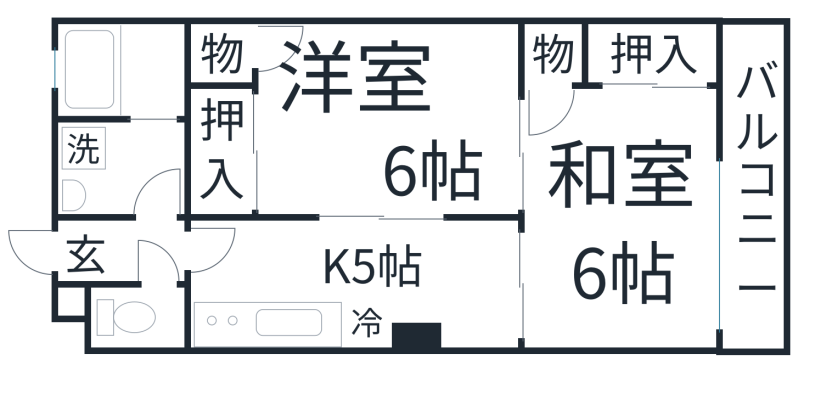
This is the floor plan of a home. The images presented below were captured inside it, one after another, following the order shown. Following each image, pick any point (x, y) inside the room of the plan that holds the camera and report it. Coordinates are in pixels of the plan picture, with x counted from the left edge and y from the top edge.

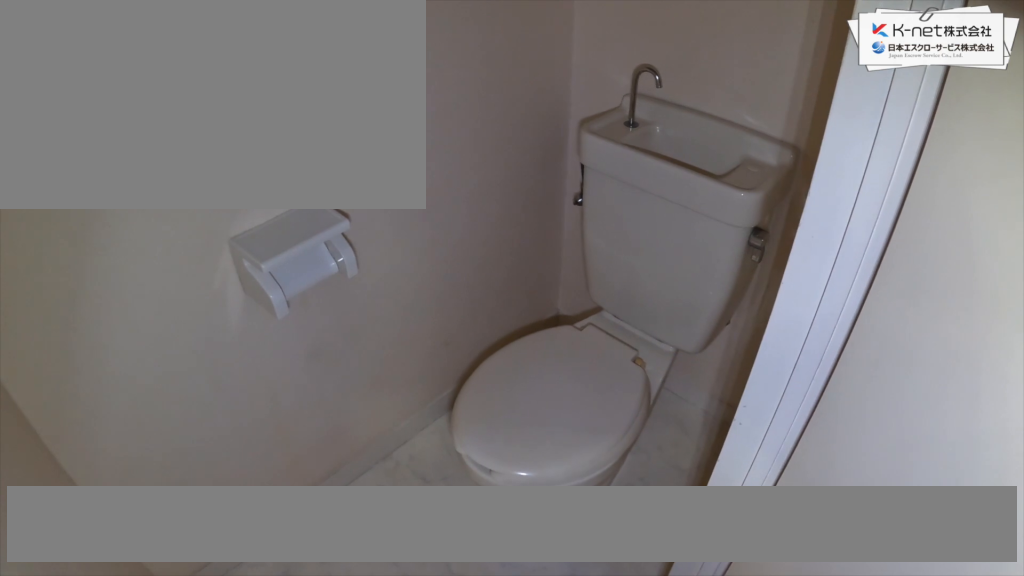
(138, 316)
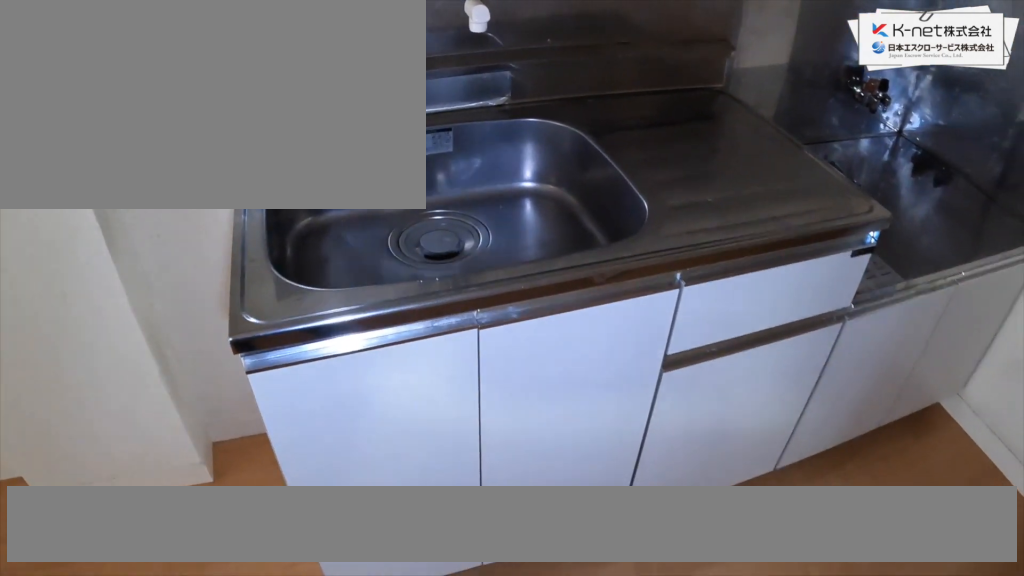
(353, 285)
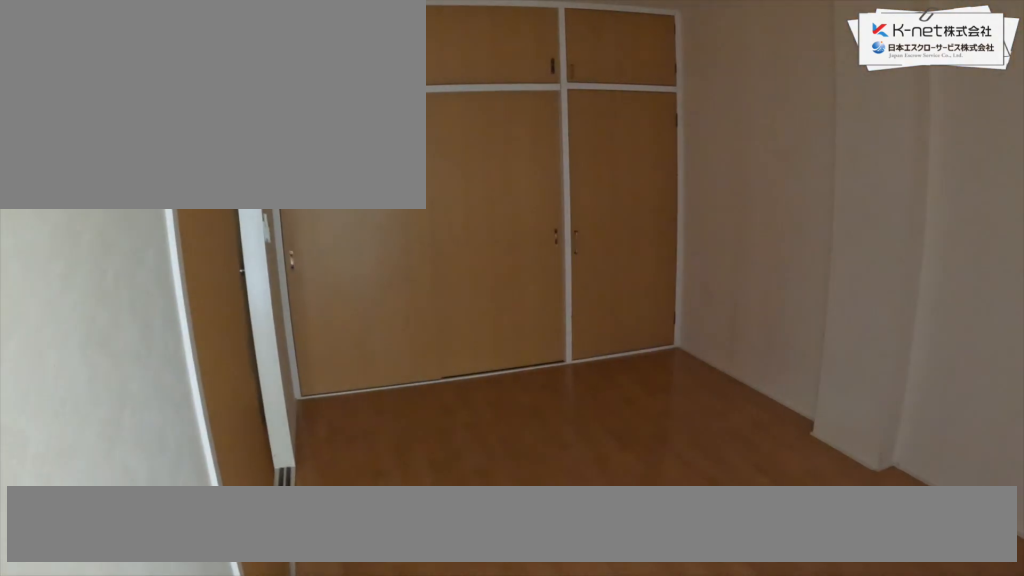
(389, 123)
